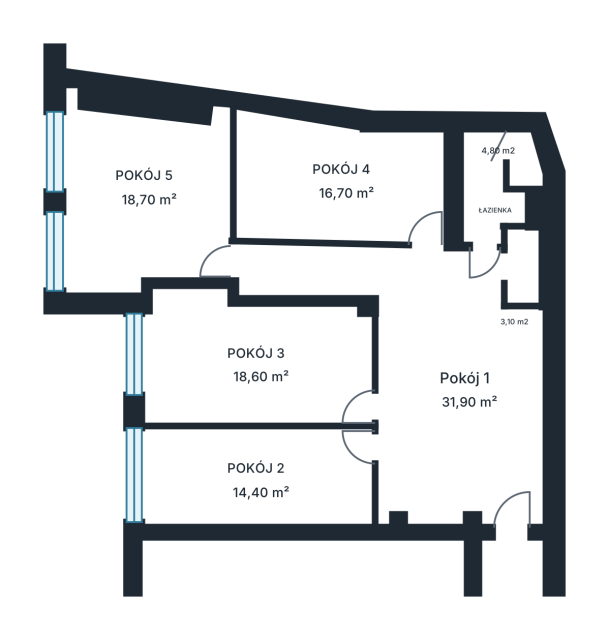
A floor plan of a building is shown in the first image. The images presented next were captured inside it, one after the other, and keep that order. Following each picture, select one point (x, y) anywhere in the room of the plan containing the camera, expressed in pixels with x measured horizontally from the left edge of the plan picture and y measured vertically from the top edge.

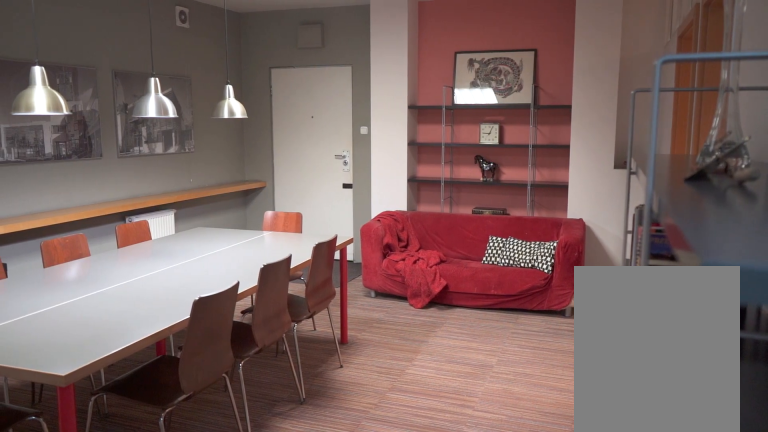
(419, 378)
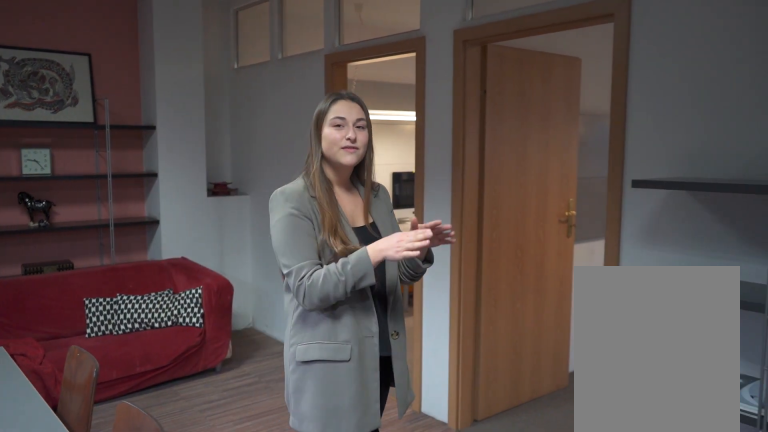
(419, 378)
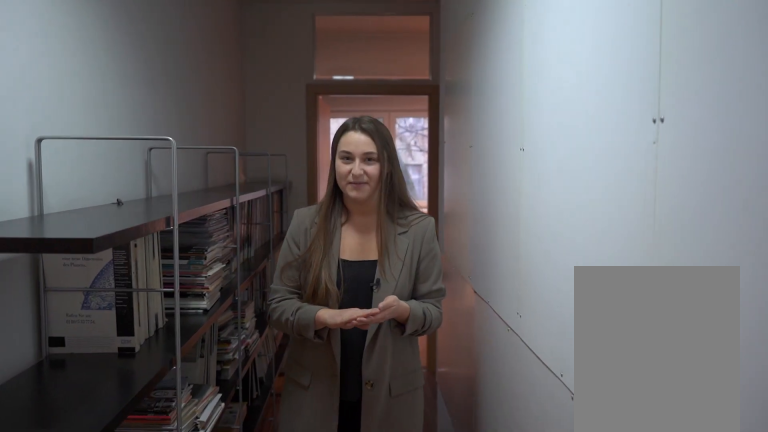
(419, 378)
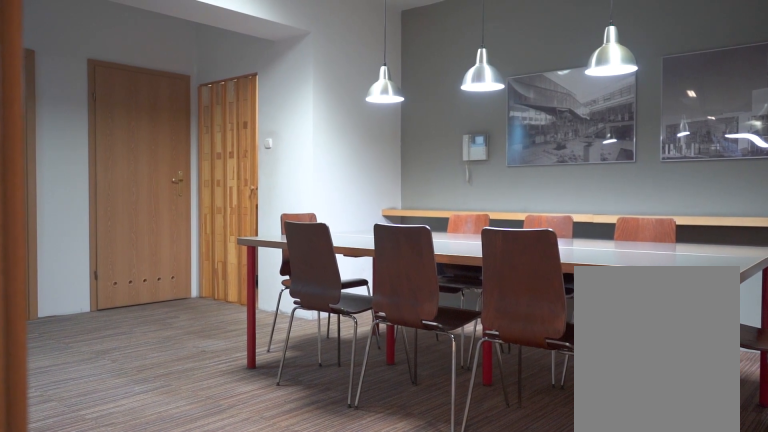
(419, 378)
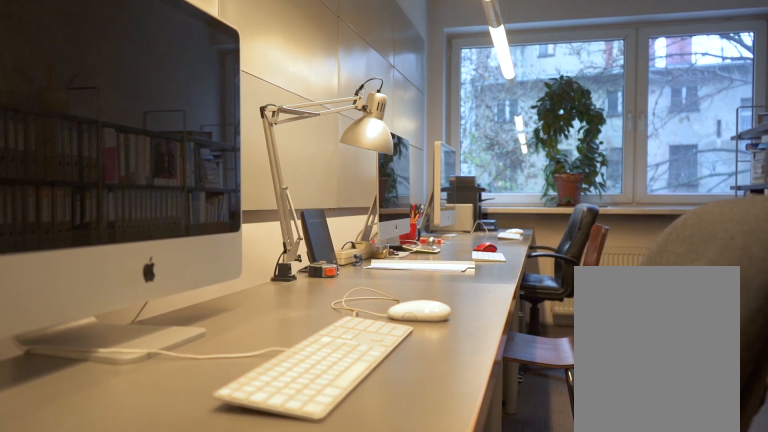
(253, 479)
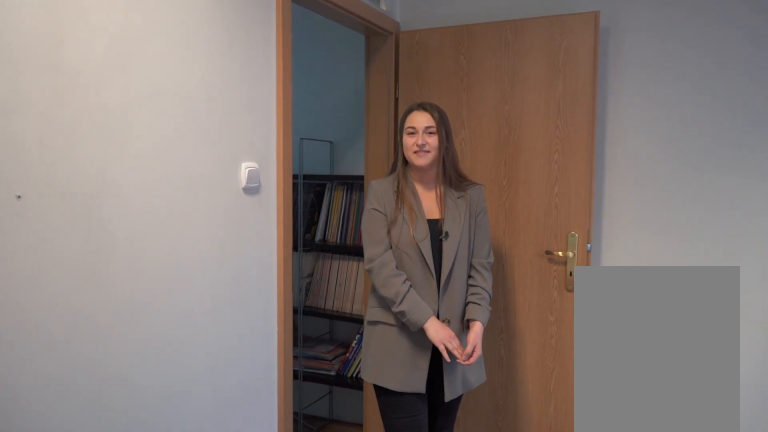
(140, 198)
